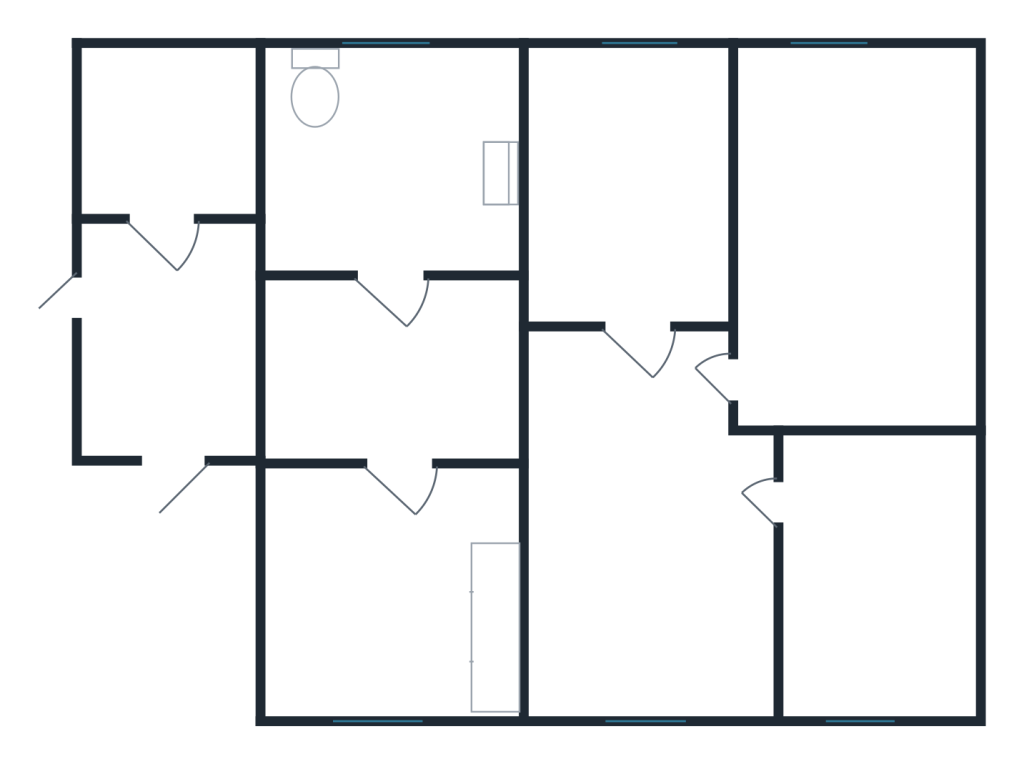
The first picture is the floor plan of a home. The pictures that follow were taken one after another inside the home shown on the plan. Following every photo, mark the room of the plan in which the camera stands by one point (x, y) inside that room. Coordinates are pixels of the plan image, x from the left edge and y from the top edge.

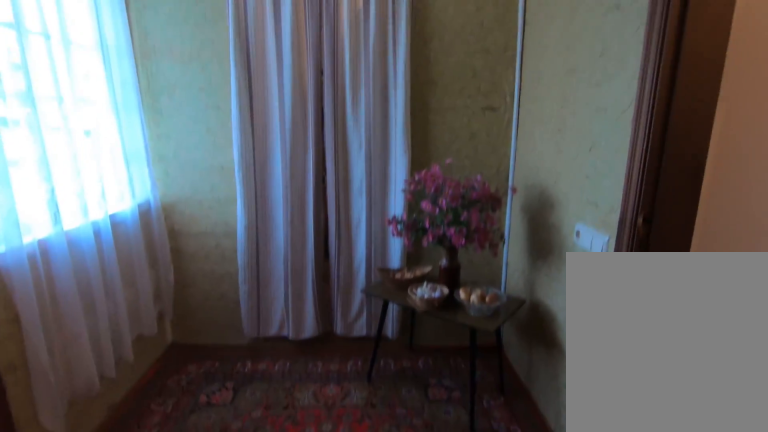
(167, 409)
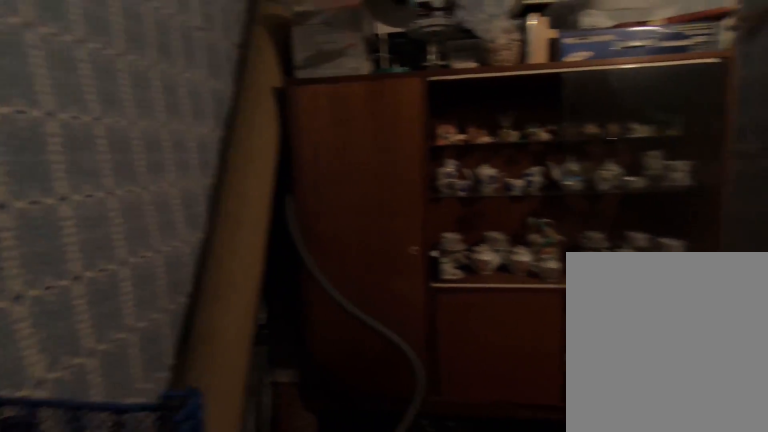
(163, 229)
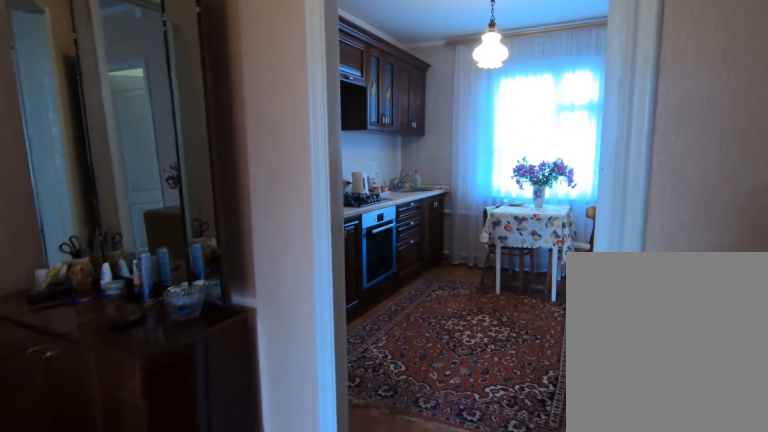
(360, 418)
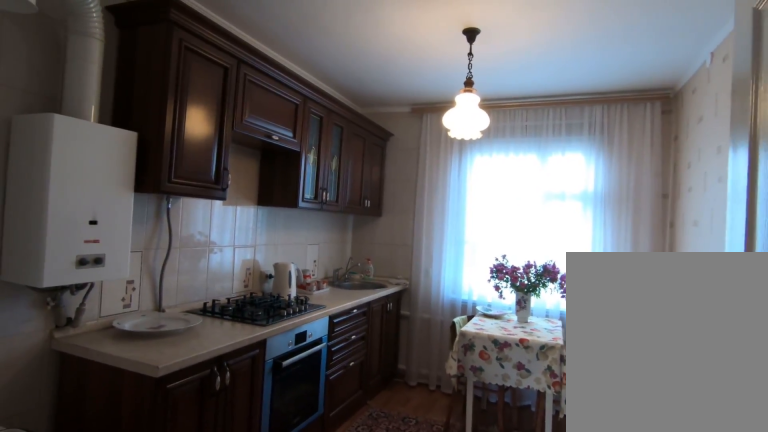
(408, 521)
